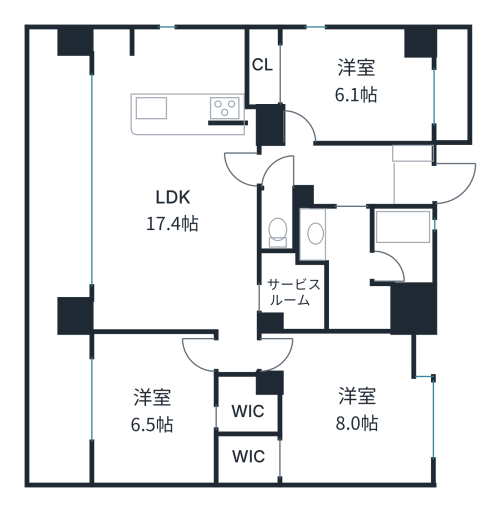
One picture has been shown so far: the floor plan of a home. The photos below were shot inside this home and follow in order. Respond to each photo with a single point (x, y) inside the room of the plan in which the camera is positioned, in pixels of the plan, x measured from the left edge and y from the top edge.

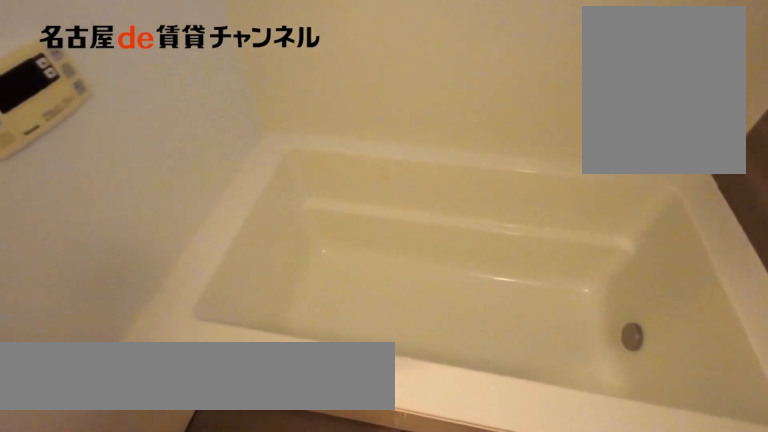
(401, 245)
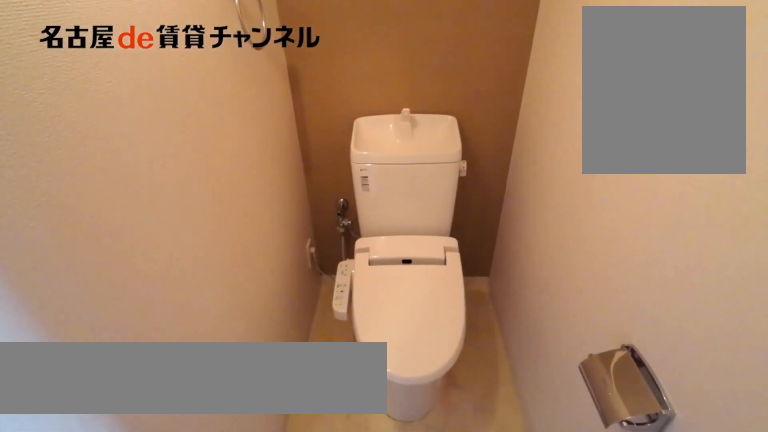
(277, 219)
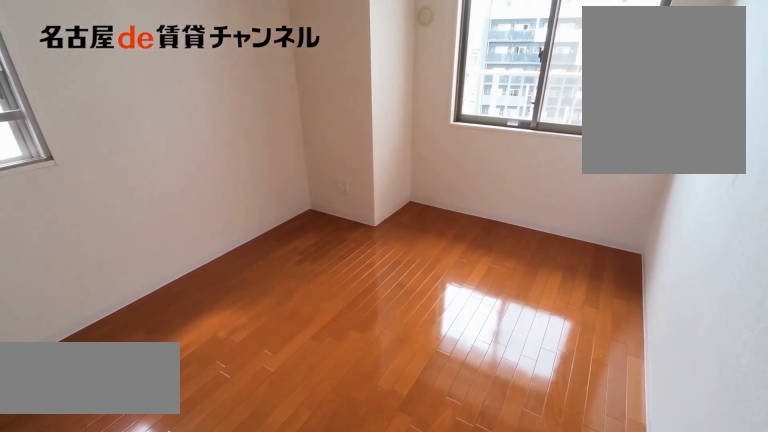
(339, 85)
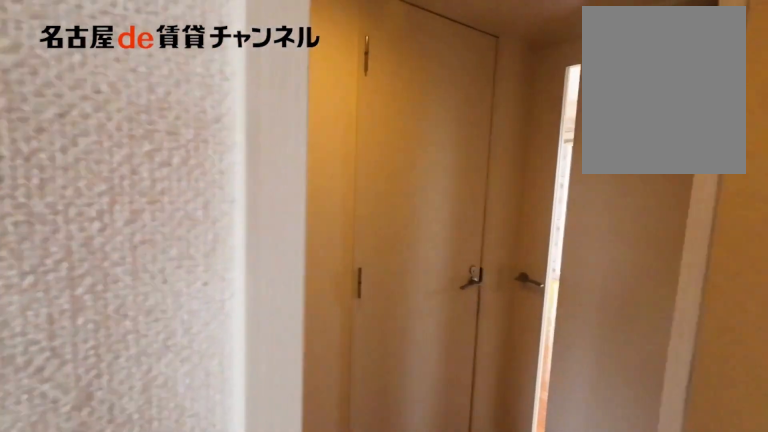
(339, 85)
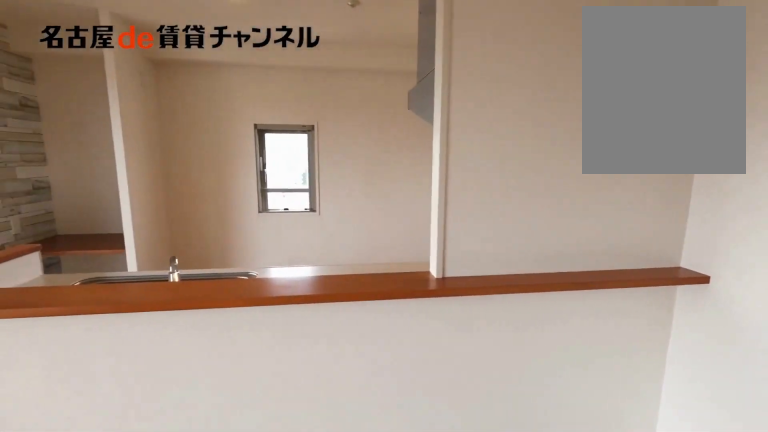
(172, 179)
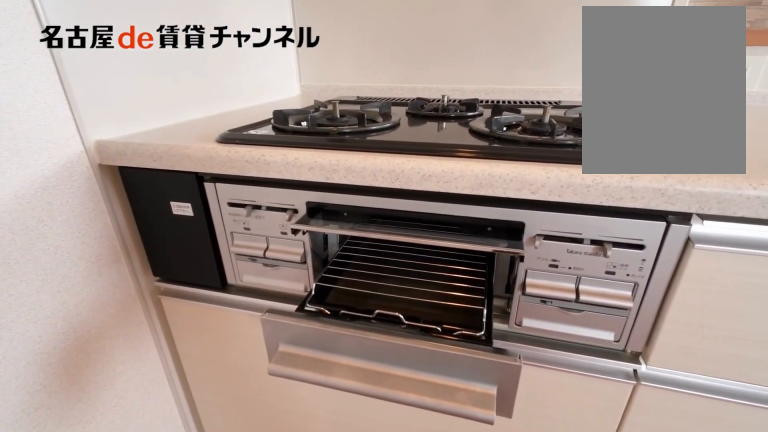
(172, 179)
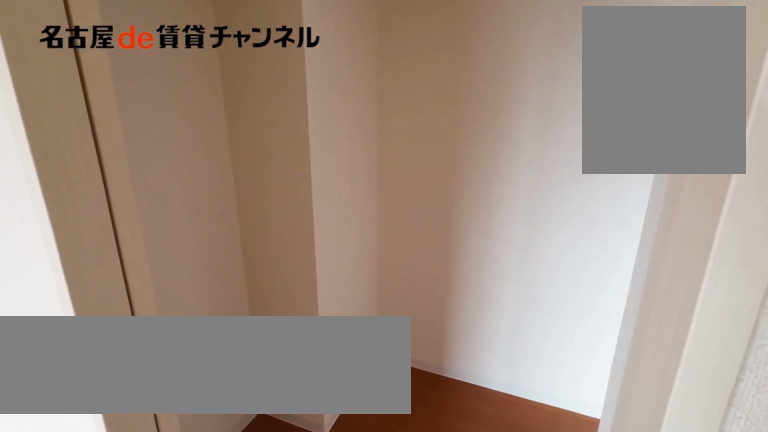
(292, 291)
